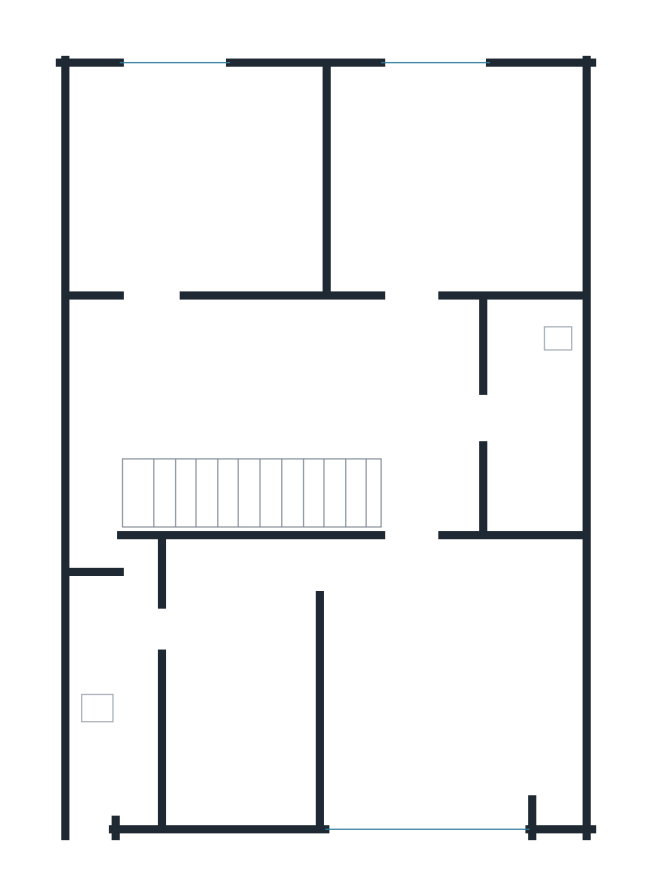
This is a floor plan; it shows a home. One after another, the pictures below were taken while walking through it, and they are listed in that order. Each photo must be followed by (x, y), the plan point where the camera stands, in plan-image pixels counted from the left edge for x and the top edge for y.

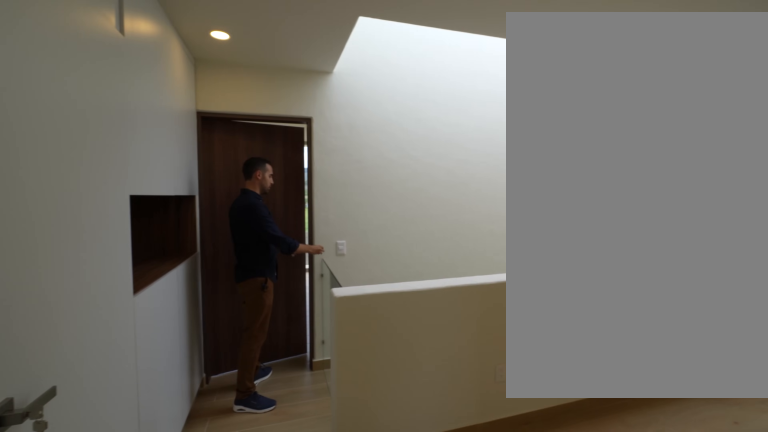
(407, 376)
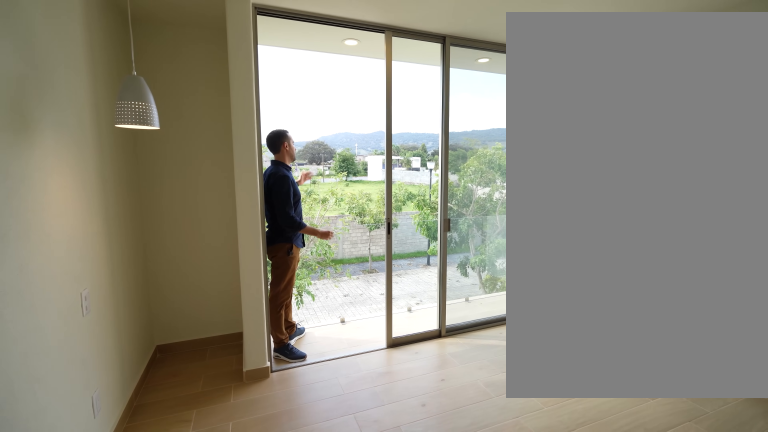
(534, 602)
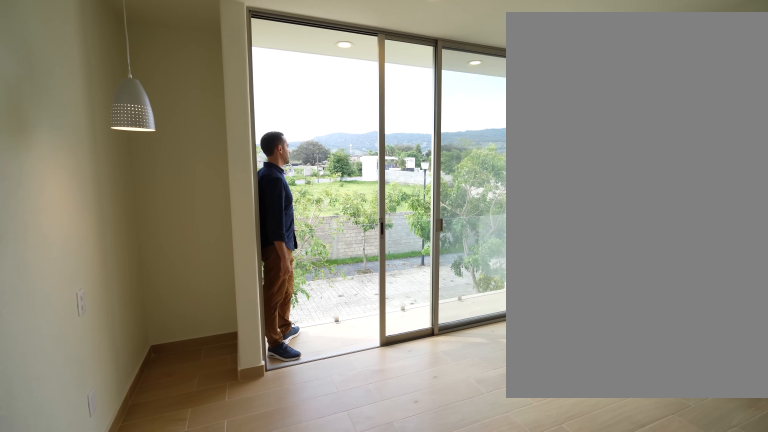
(534, 602)
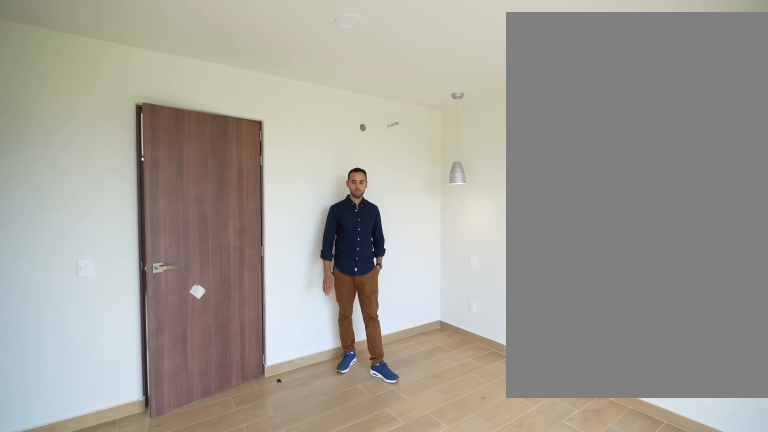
(352, 795)
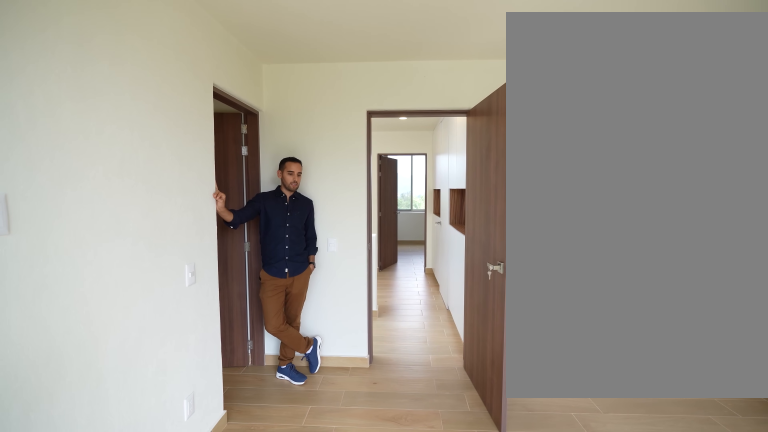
(403, 803)
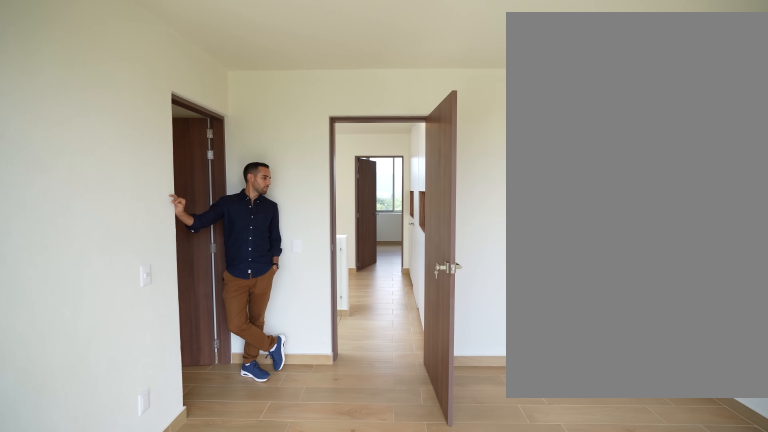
(402, 803)
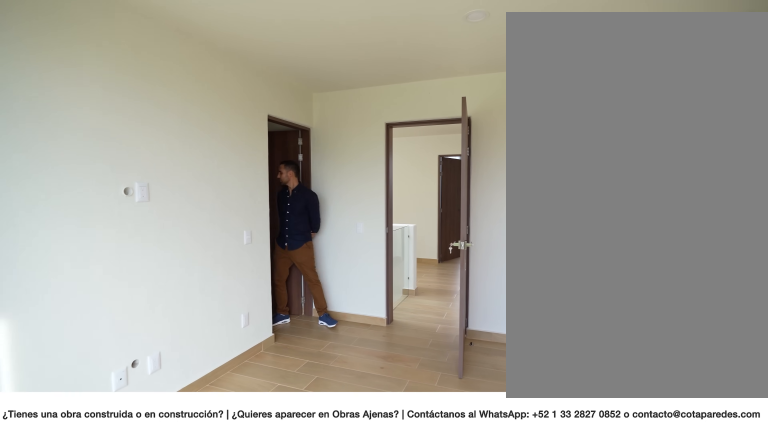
(493, 785)
